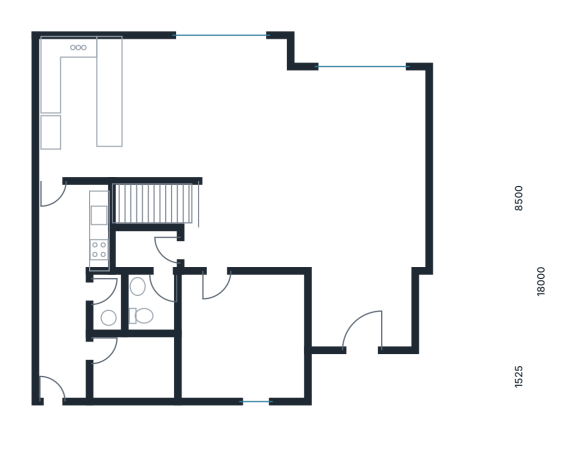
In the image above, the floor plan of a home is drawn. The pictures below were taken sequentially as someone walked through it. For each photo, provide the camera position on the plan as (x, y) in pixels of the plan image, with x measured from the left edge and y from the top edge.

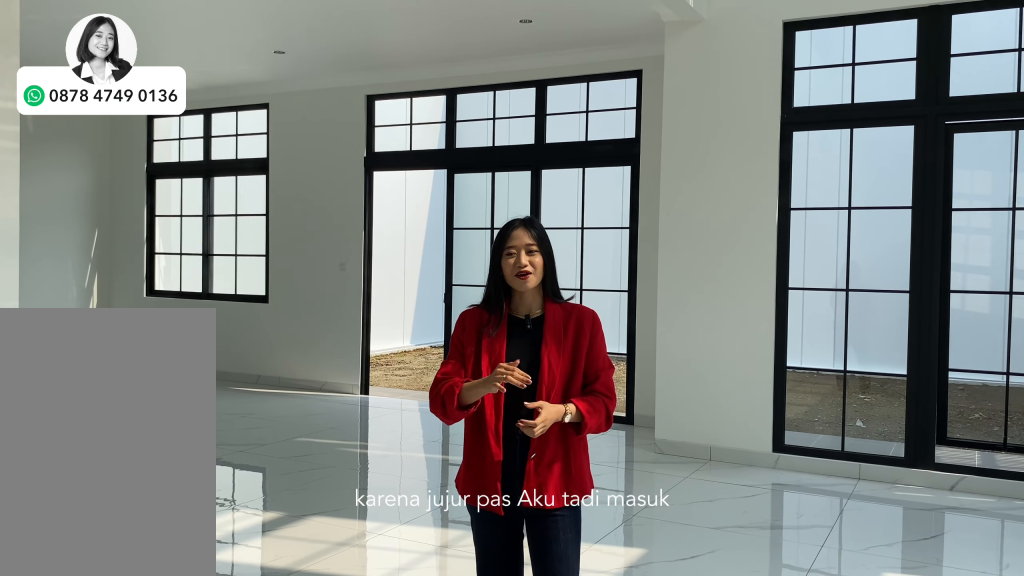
(352, 214)
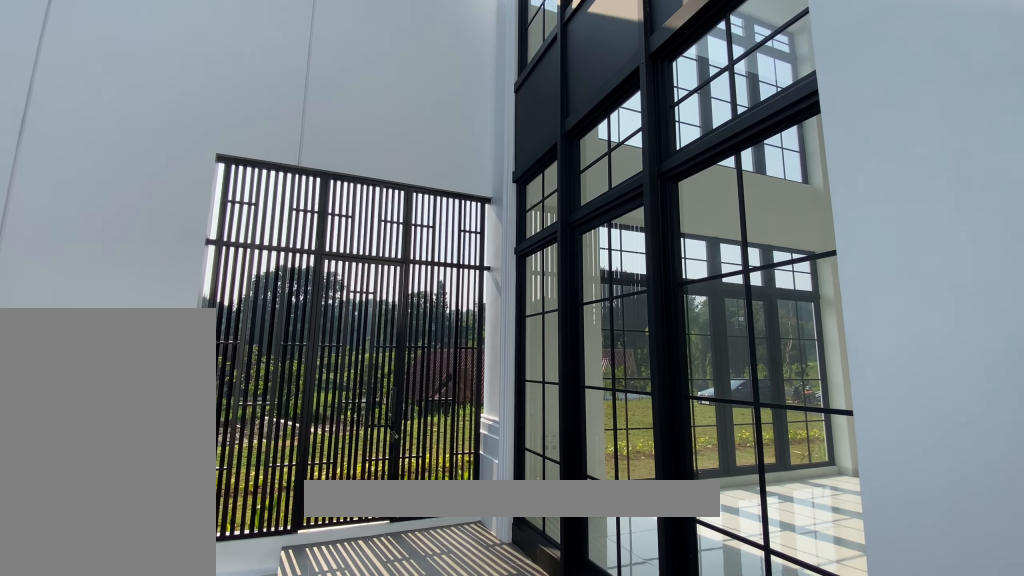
(336, 47)
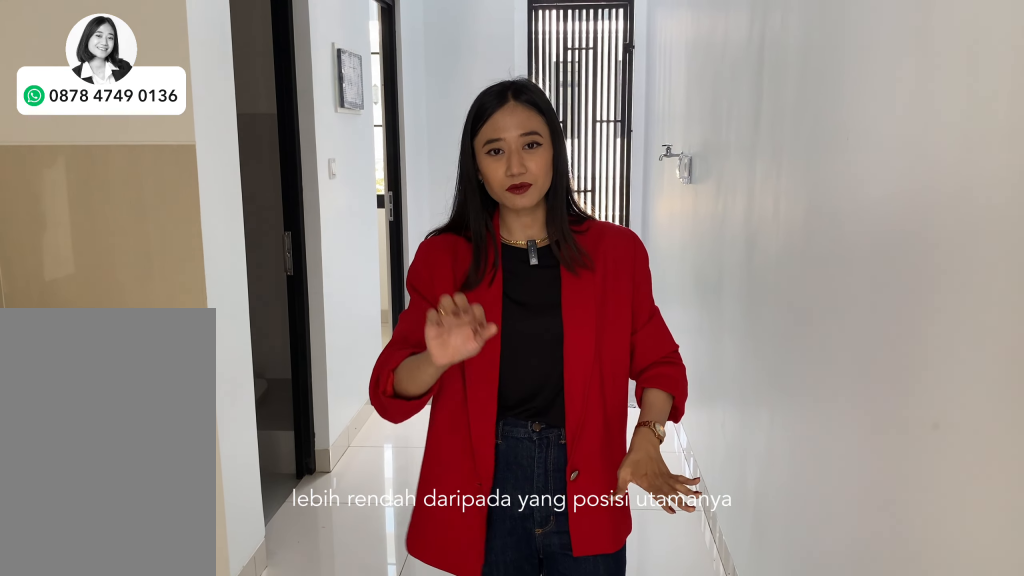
(74, 230)
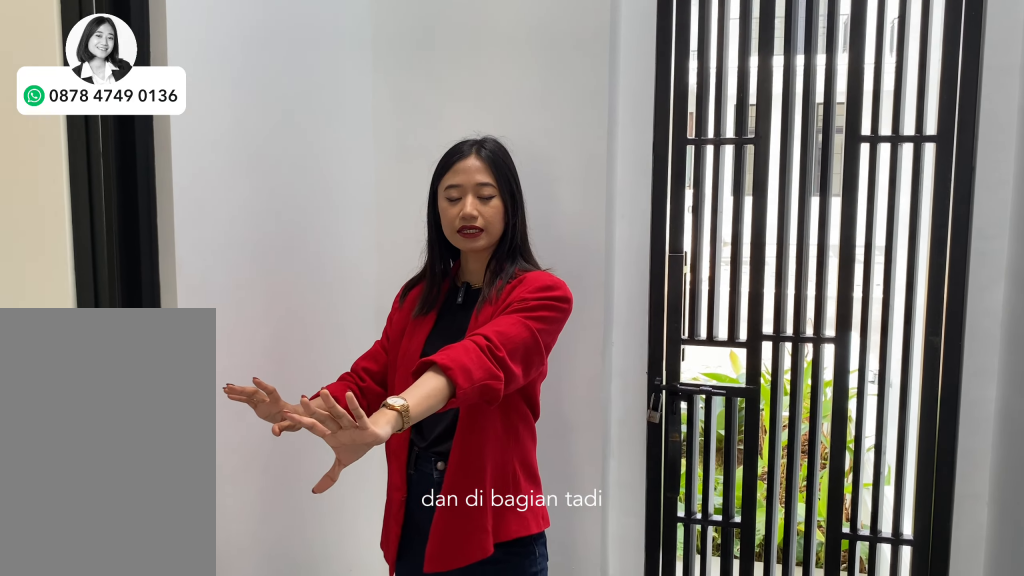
(63, 361)
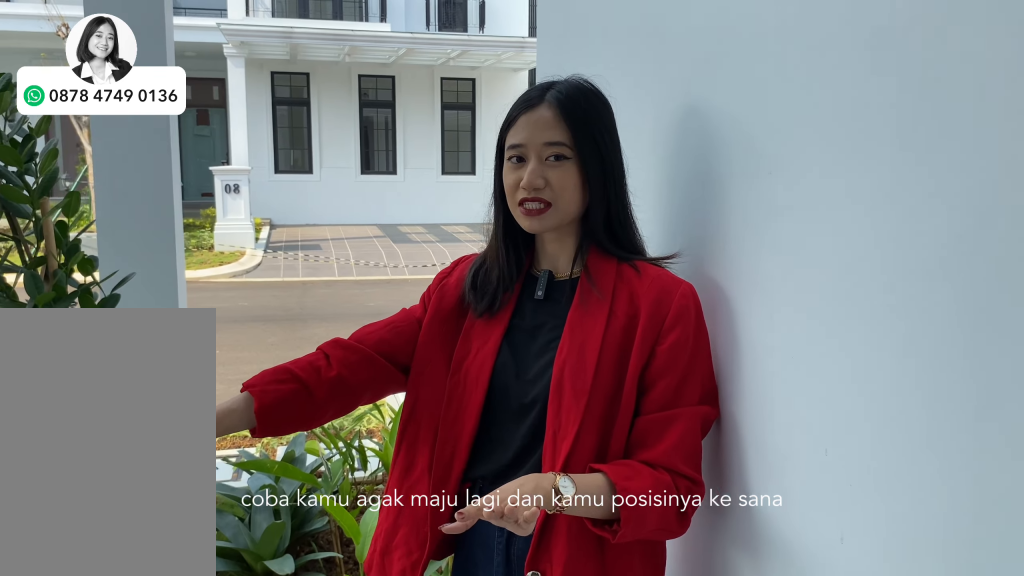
(68, 424)
